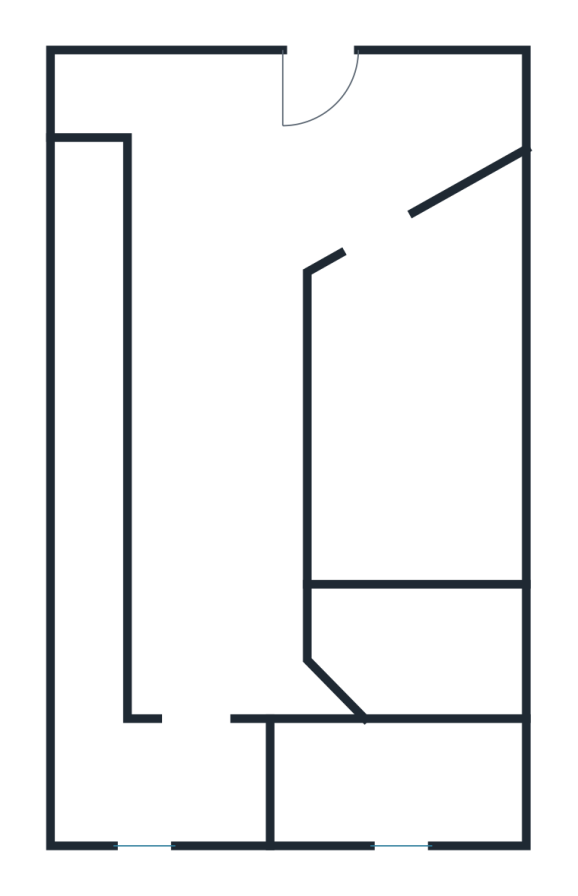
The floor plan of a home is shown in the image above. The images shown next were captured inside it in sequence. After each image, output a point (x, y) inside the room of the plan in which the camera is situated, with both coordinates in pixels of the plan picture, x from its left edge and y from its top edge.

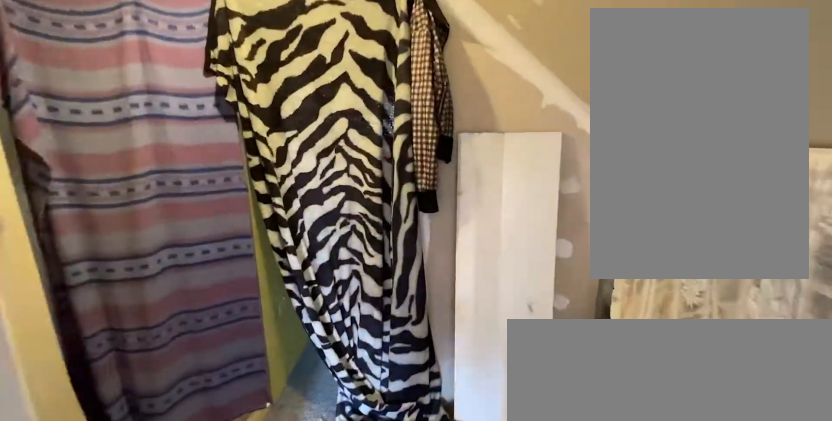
(218, 470)
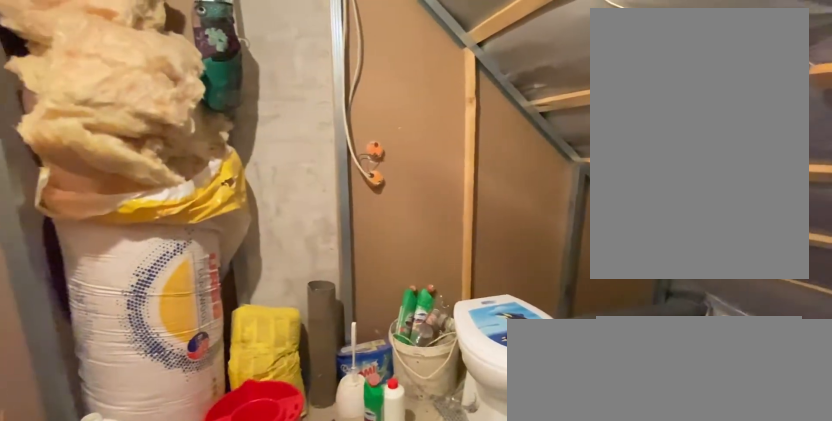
(420, 655)
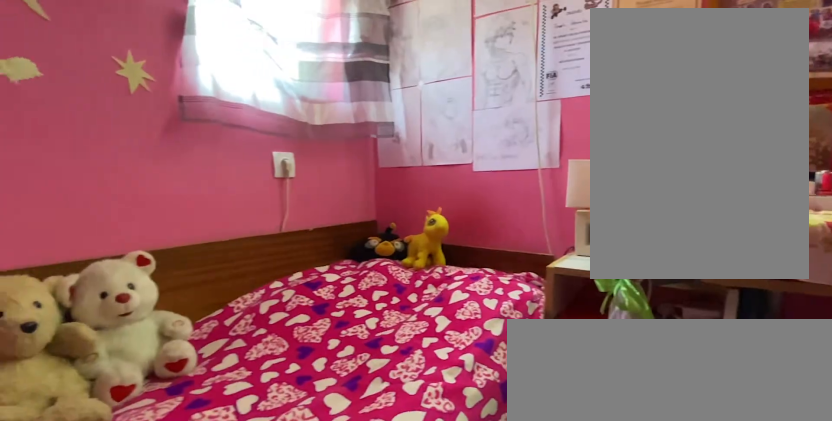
(391, 789)
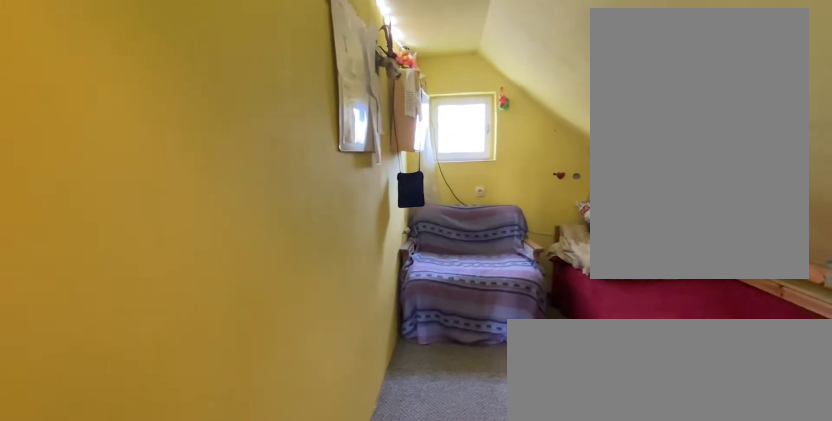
(151, 789)
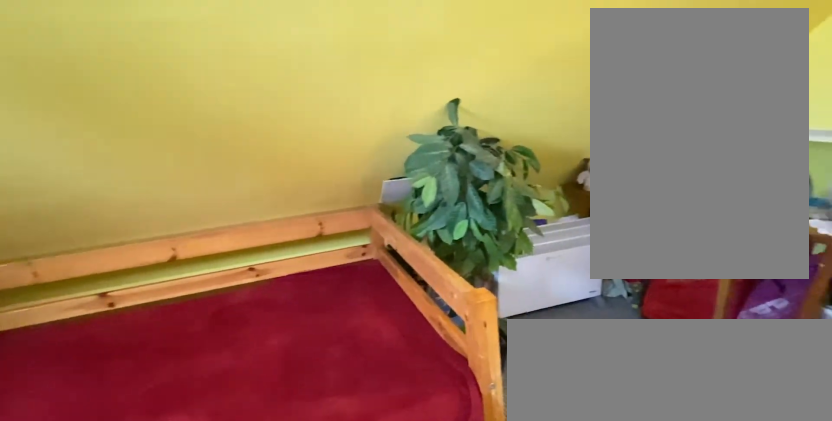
(152, 788)
